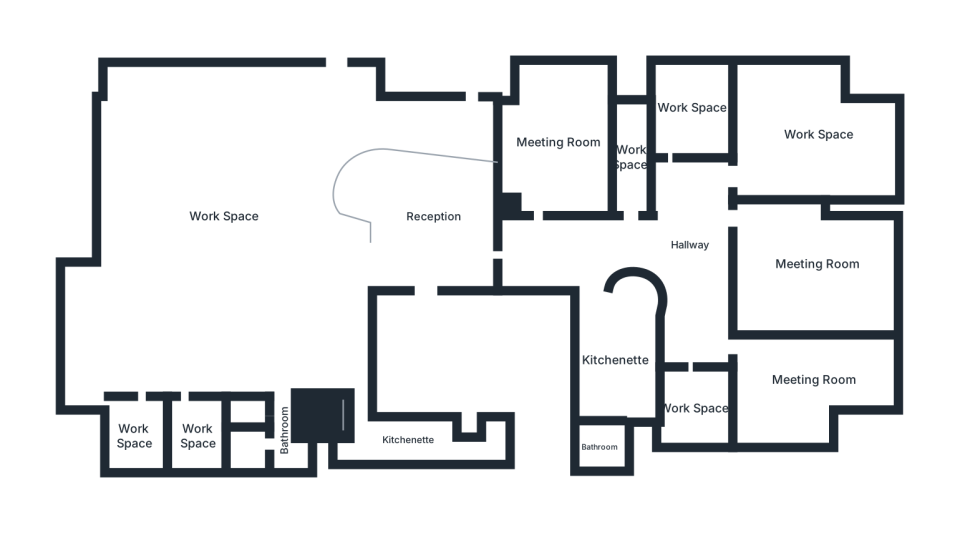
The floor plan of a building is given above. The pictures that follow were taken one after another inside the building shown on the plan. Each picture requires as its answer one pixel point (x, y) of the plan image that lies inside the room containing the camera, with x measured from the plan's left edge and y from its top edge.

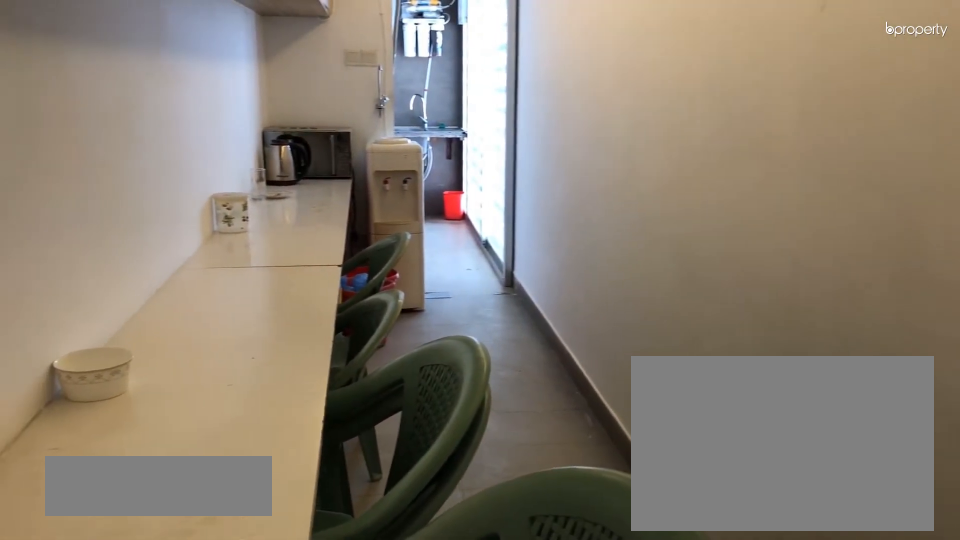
(407, 440)
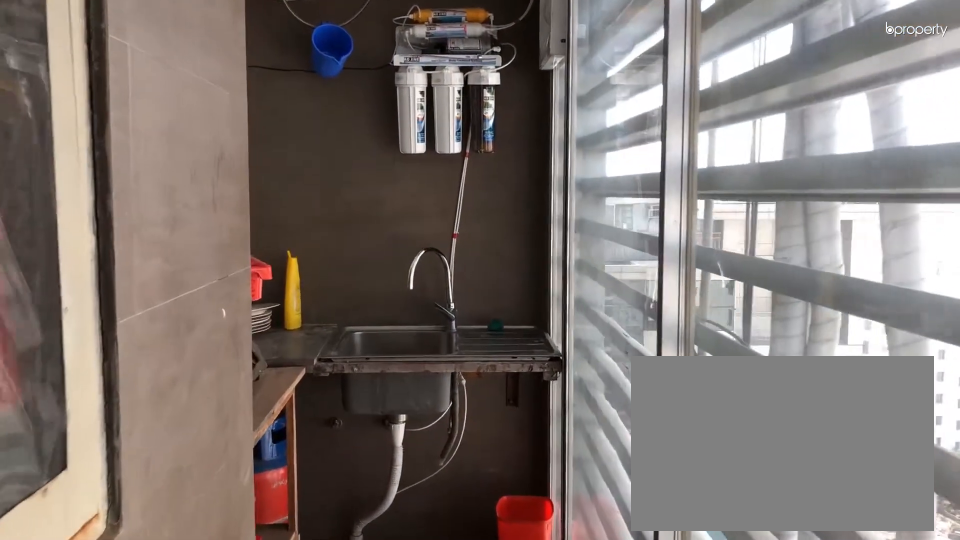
(493, 444)
